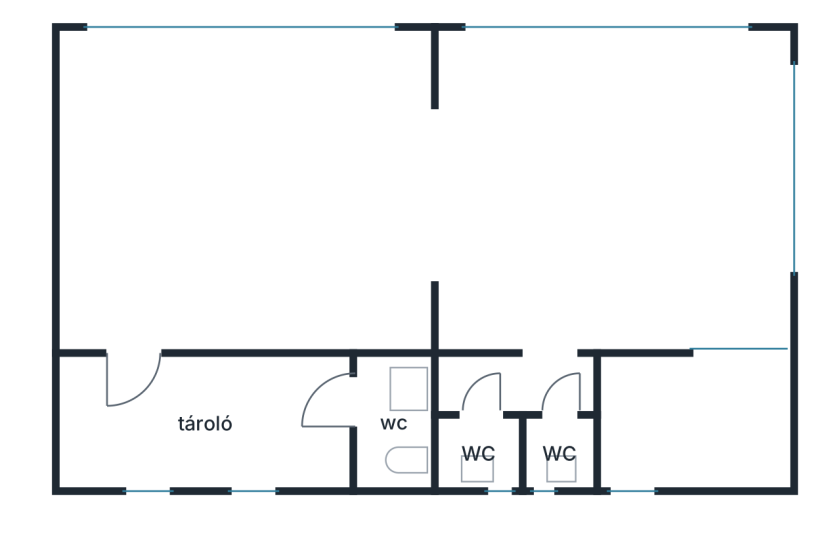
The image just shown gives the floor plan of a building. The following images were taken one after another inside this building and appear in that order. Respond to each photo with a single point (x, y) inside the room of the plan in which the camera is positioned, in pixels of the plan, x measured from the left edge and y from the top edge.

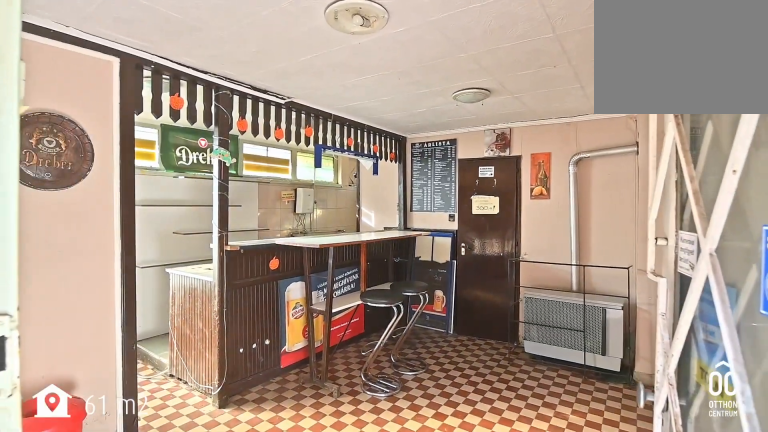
(533, 68)
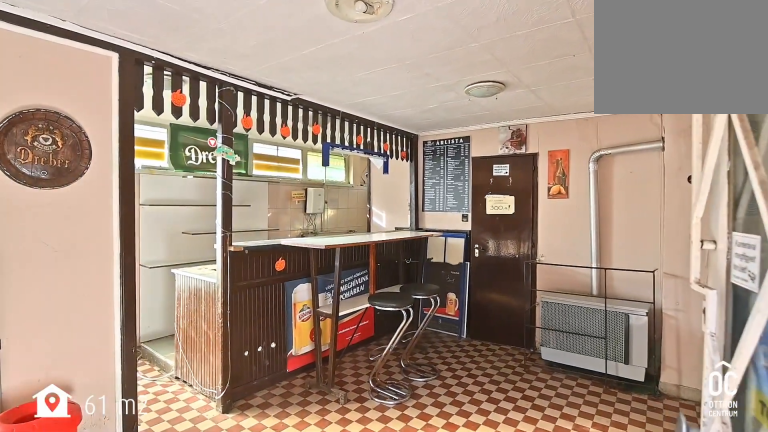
(533, 68)
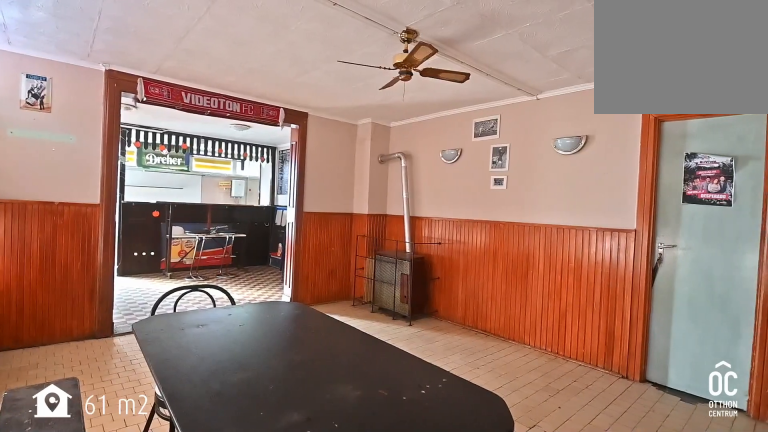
(251, 186)
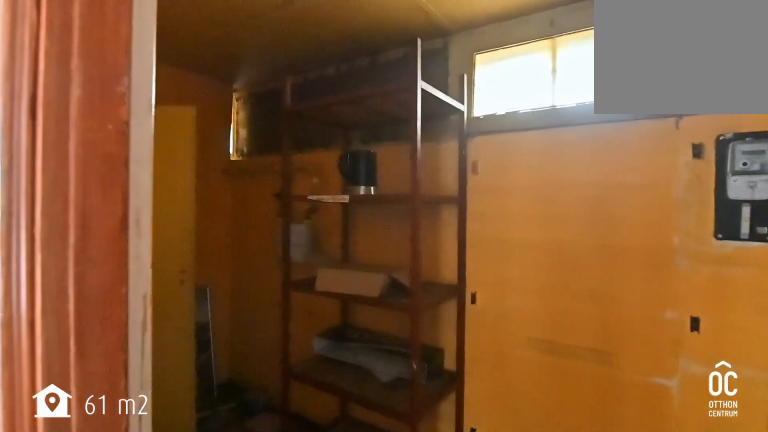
(225, 422)
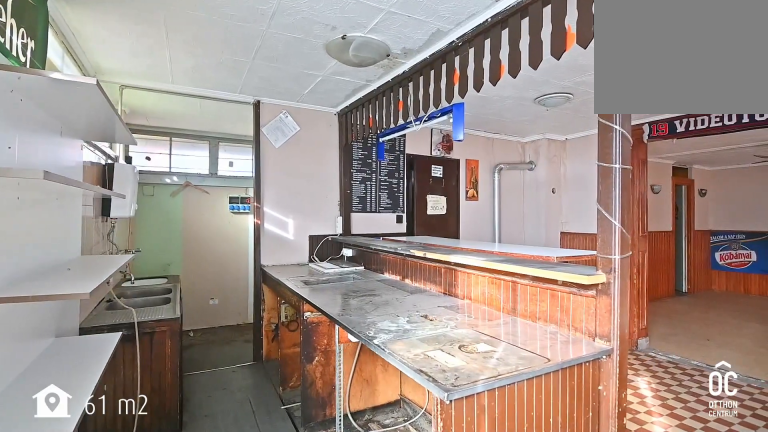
(696, 199)
